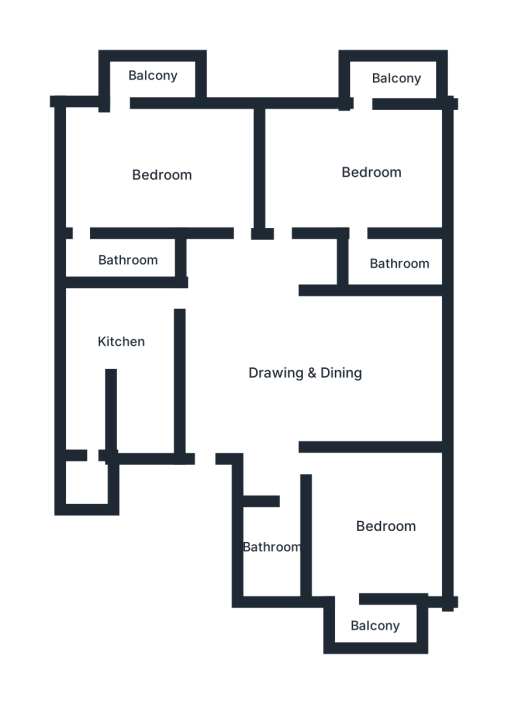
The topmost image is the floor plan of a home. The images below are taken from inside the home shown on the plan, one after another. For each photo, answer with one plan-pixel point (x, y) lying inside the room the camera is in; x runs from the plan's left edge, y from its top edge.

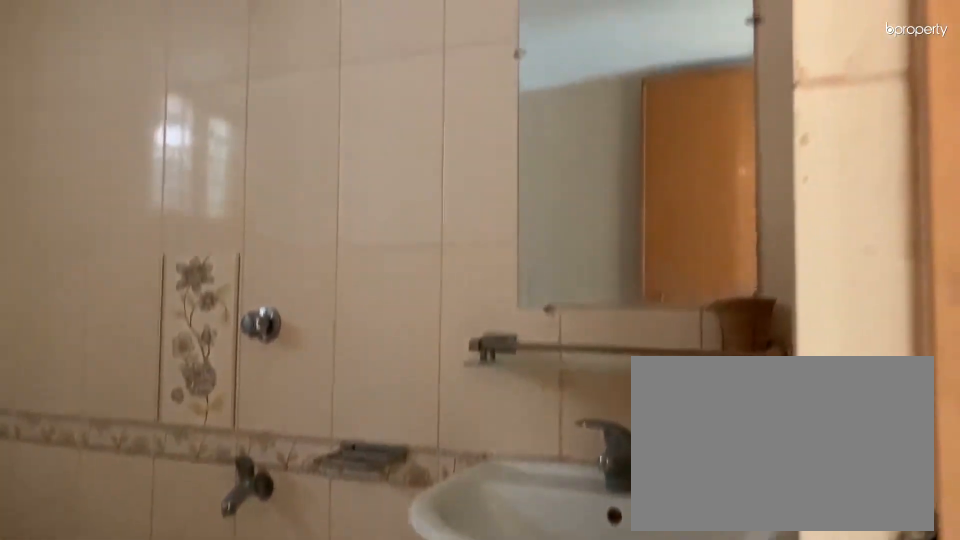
(280, 552)
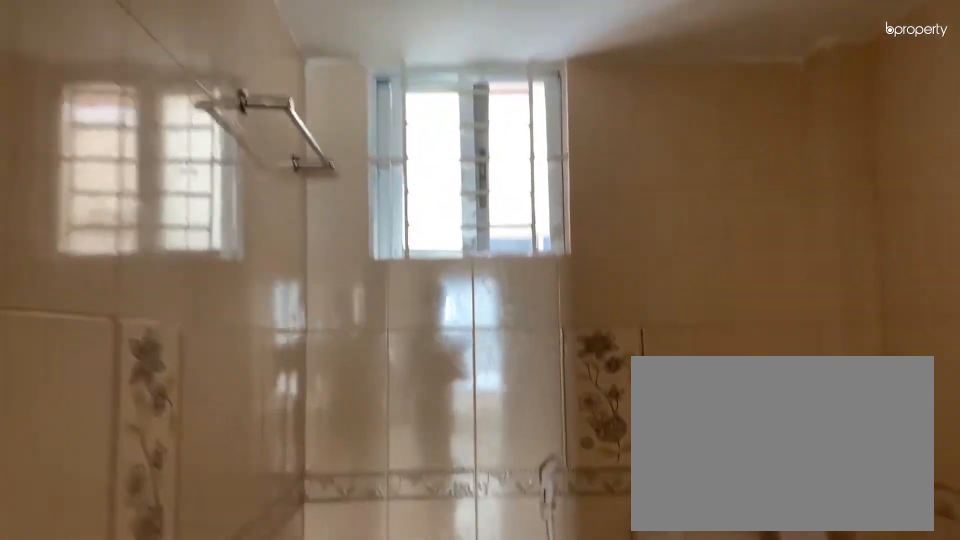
(280, 552)
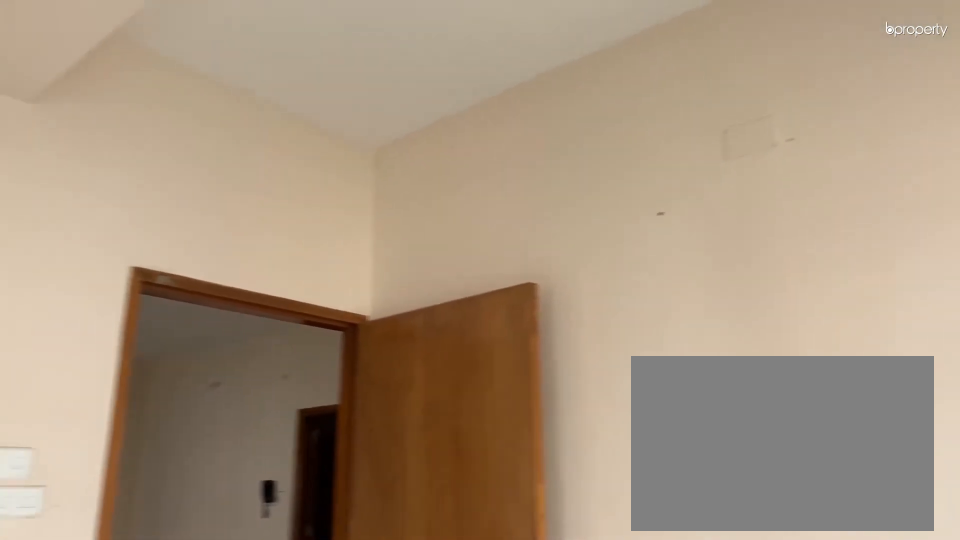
(345, 178)
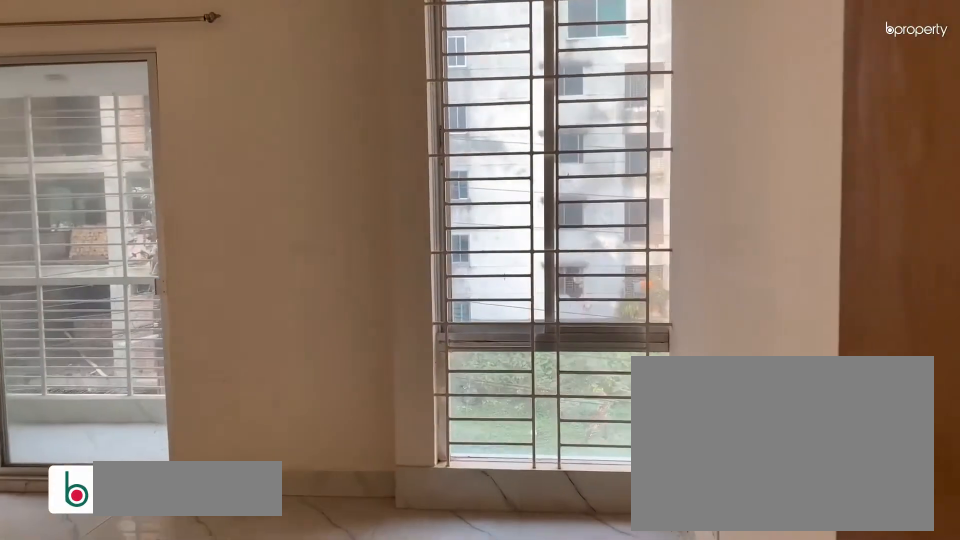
(161, 160)
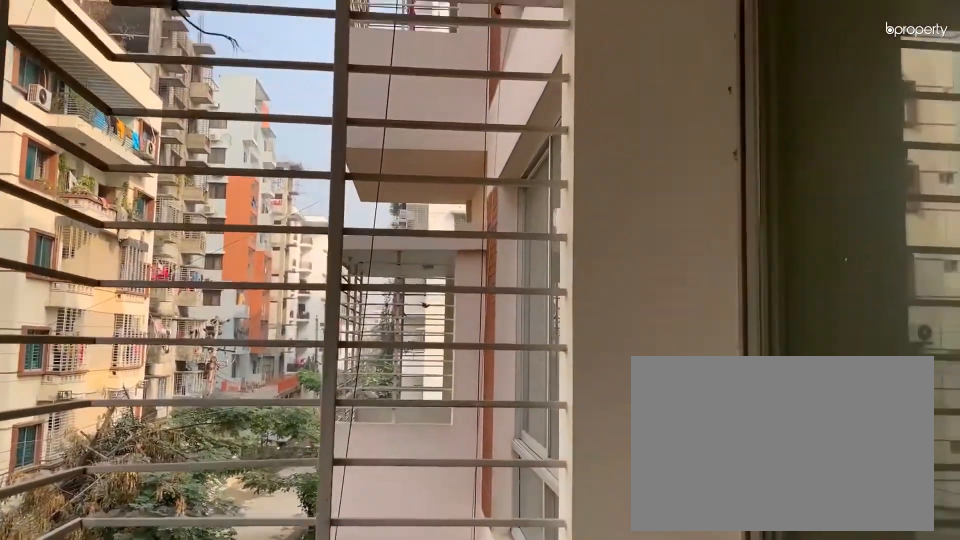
(158, 78)
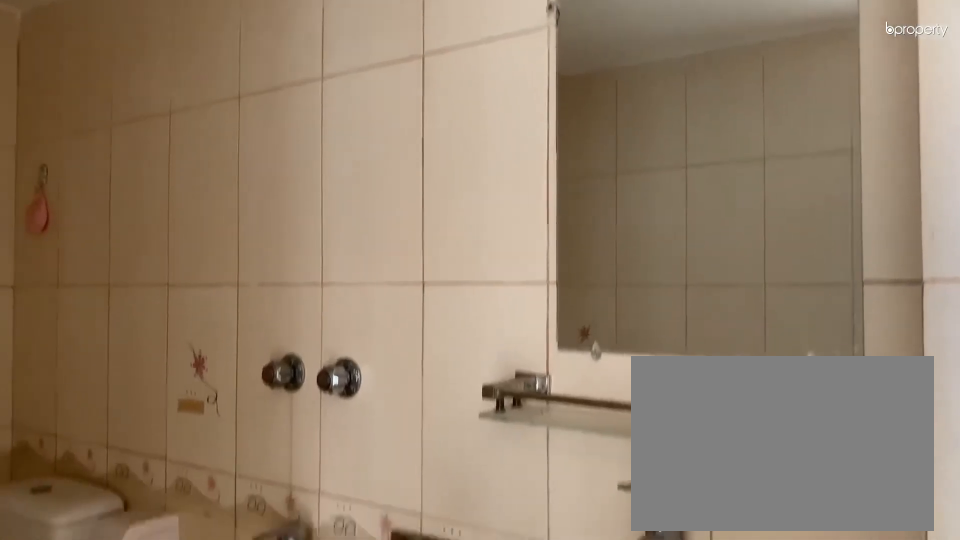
(140, 262)
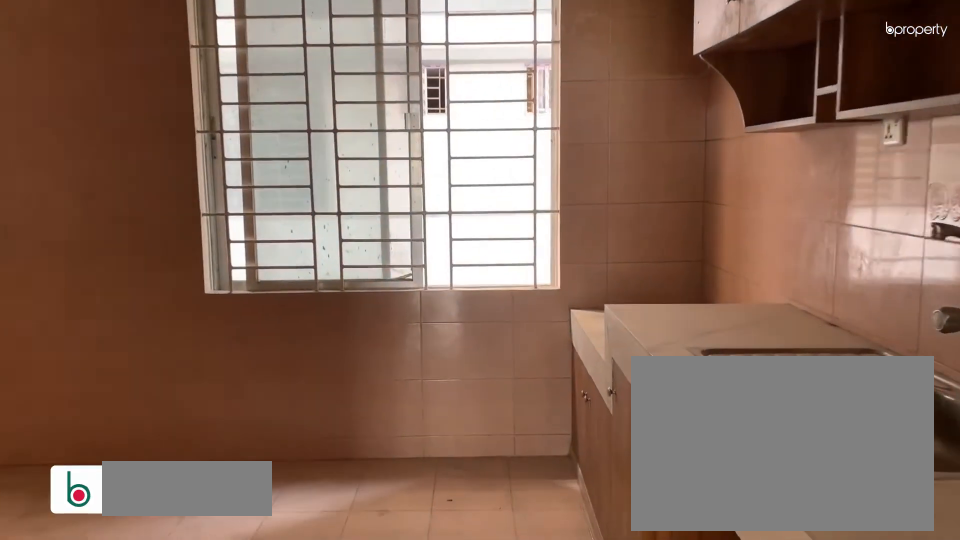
(110, 329)
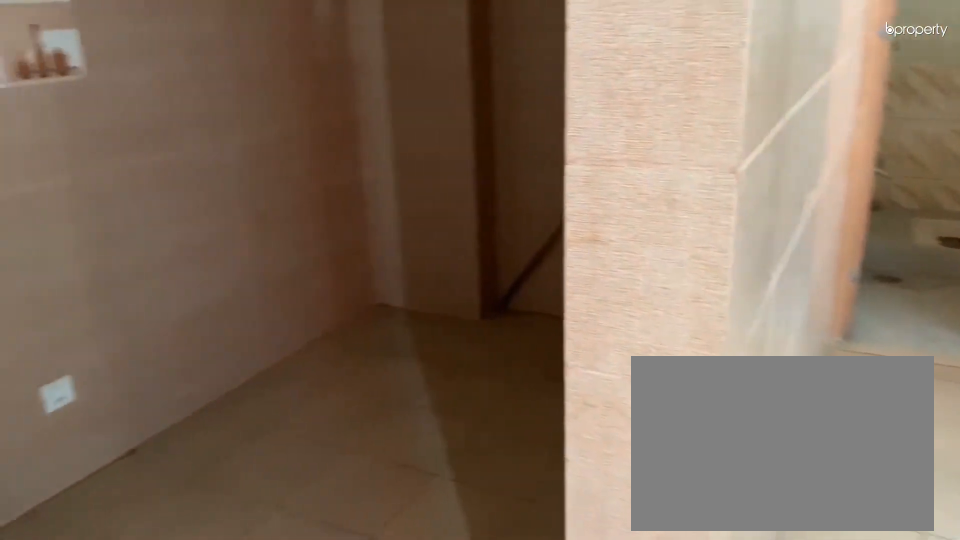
(110, 329)
